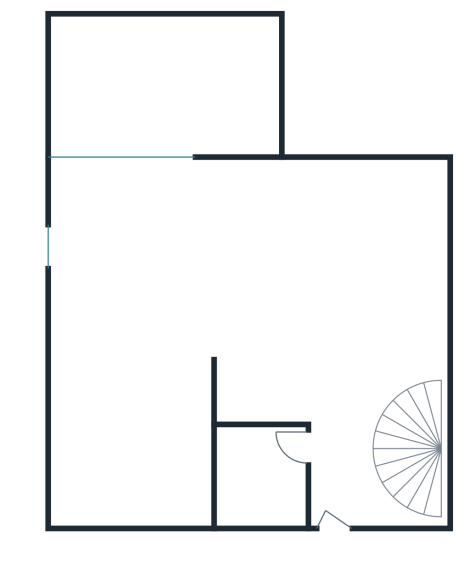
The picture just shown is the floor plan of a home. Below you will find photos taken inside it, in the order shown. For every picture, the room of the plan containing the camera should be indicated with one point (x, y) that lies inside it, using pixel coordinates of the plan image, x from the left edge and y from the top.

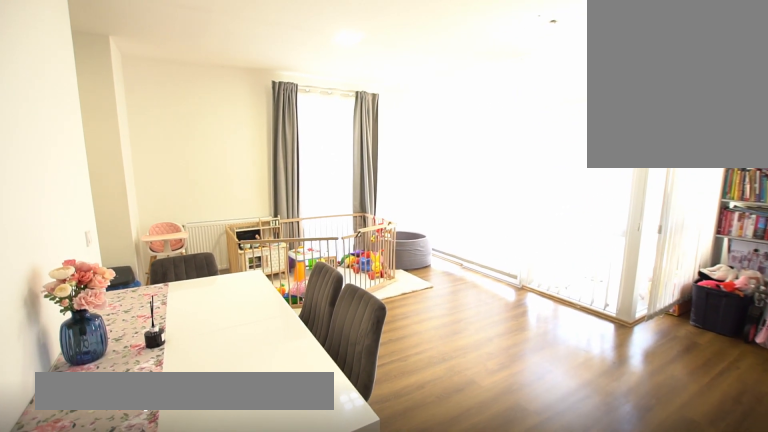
(345, 289)
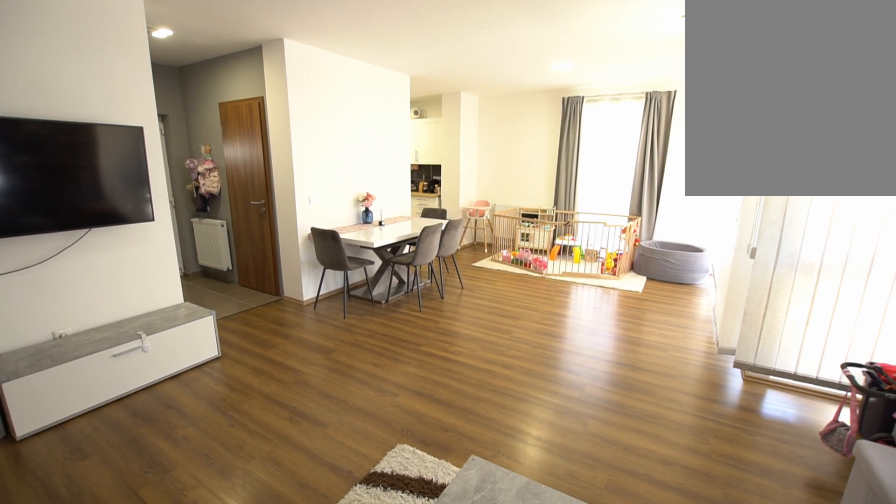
(345, 289)
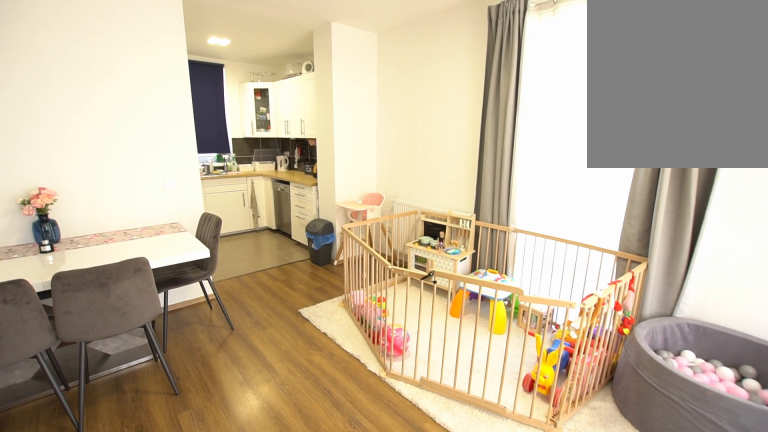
(150, 289)
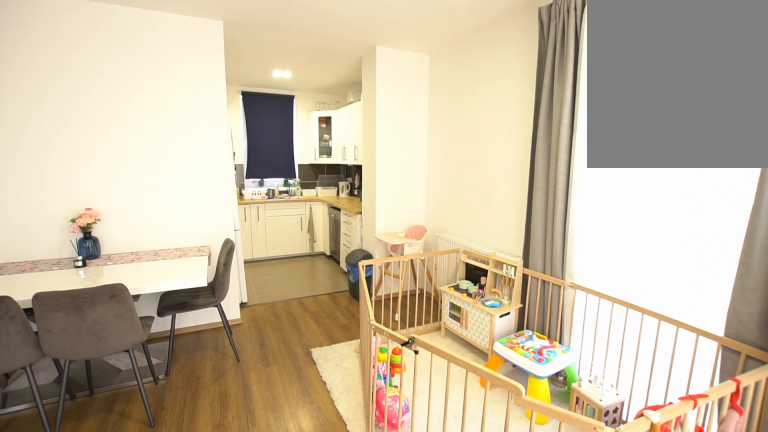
(150, 289)
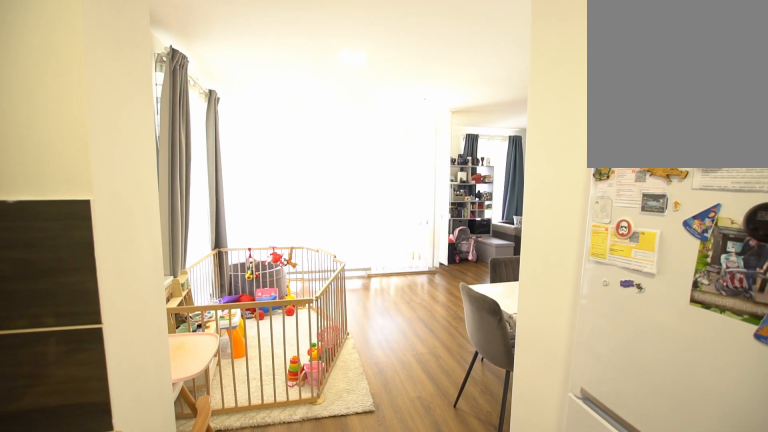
(131, 441)
